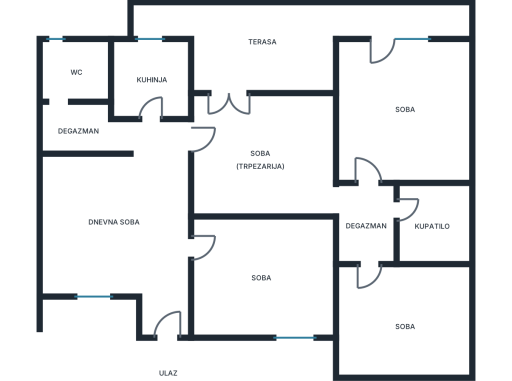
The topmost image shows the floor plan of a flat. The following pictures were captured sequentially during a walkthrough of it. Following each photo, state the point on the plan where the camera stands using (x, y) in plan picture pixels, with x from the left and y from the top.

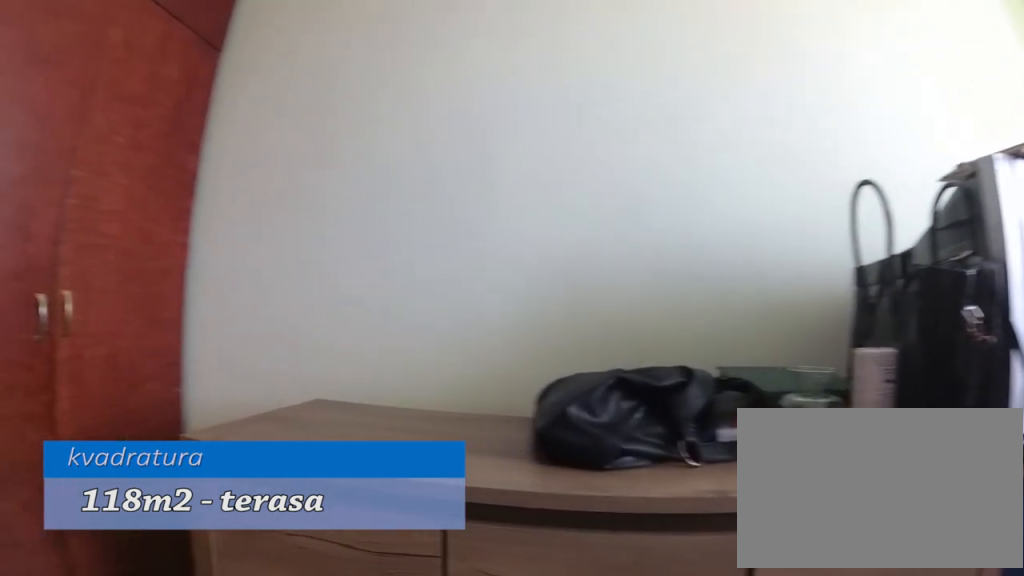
(286, 284)
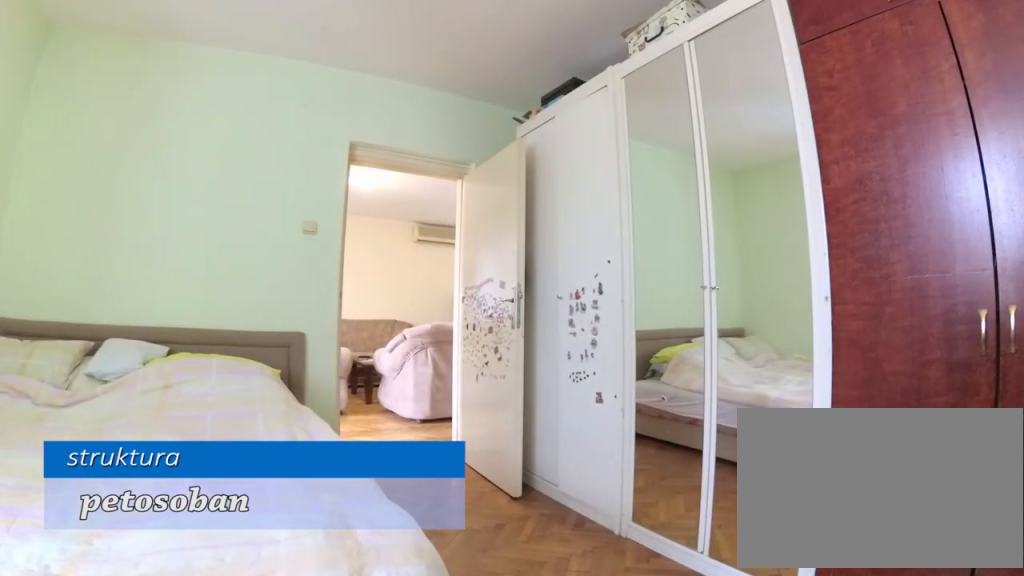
(317, 271)
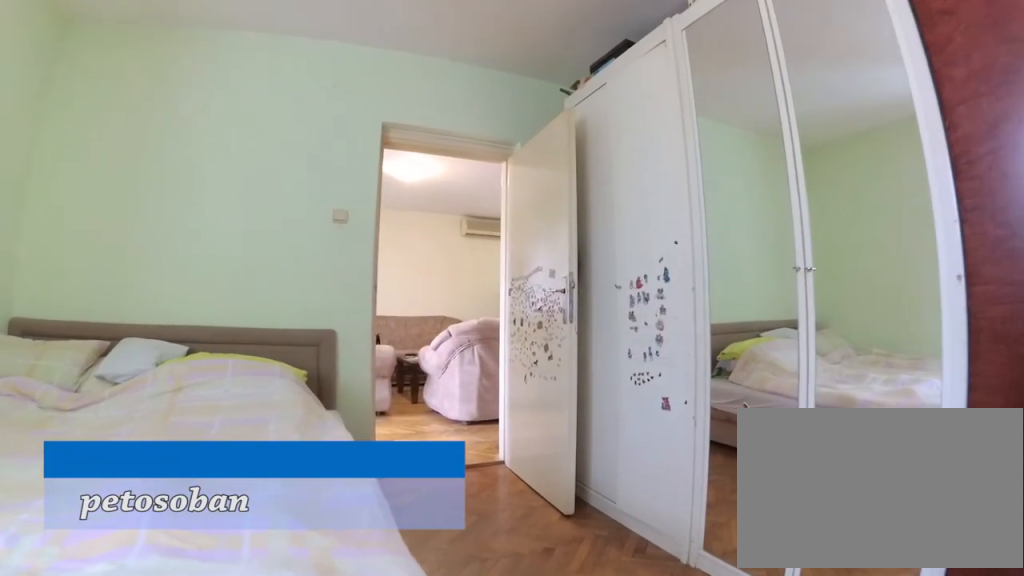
(308, 267)
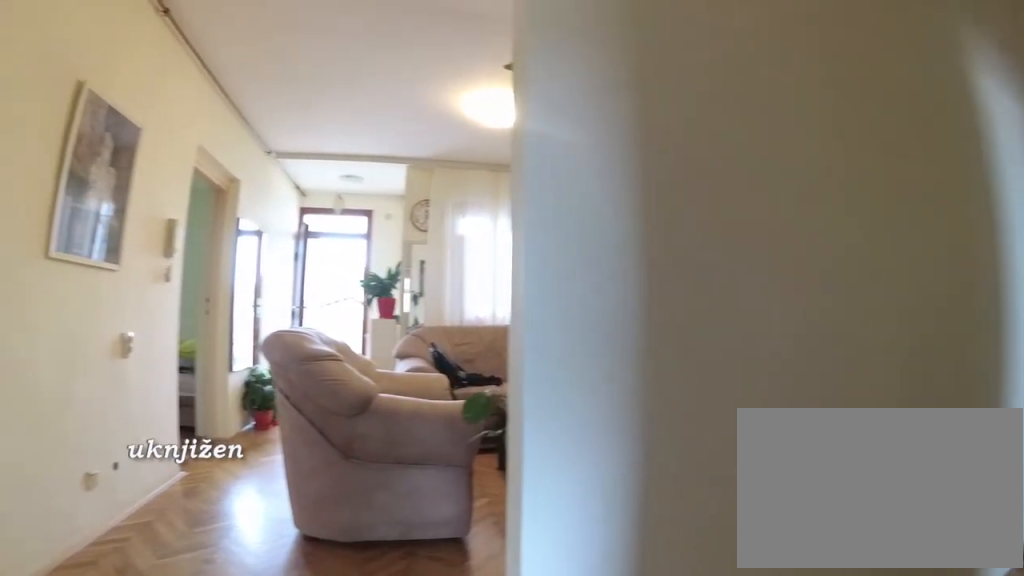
(151, 112)
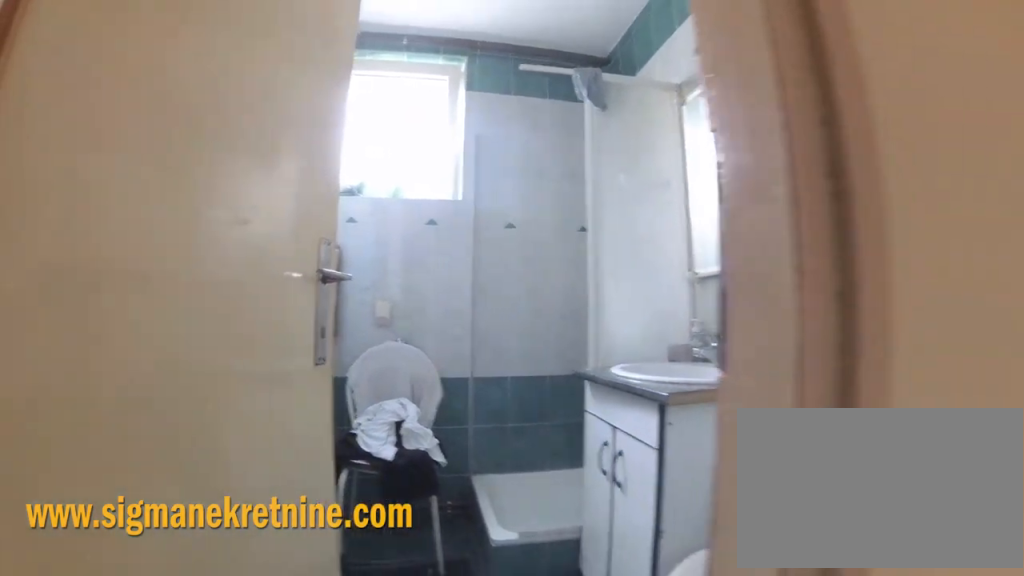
(68, 138)
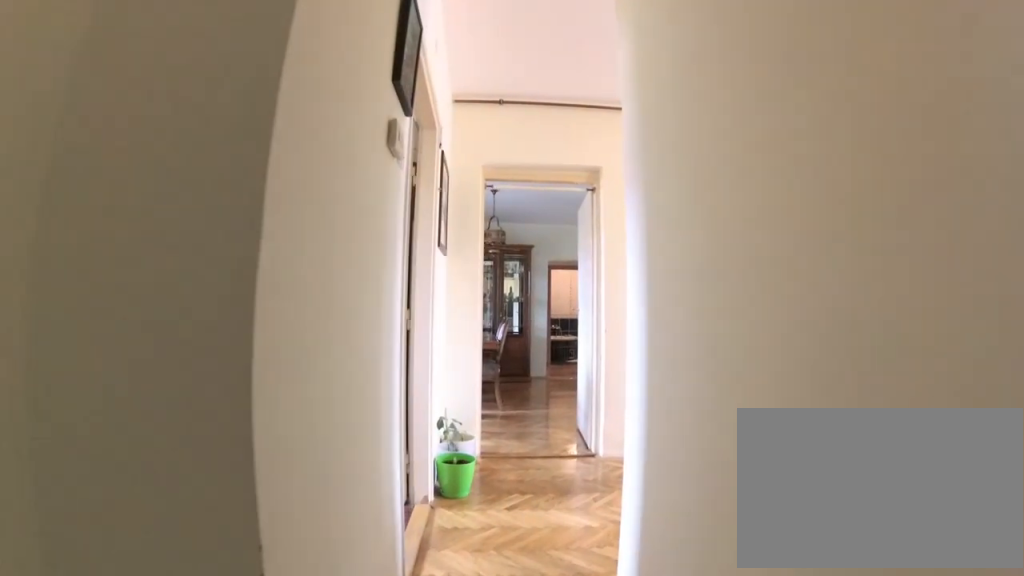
(65, 135)
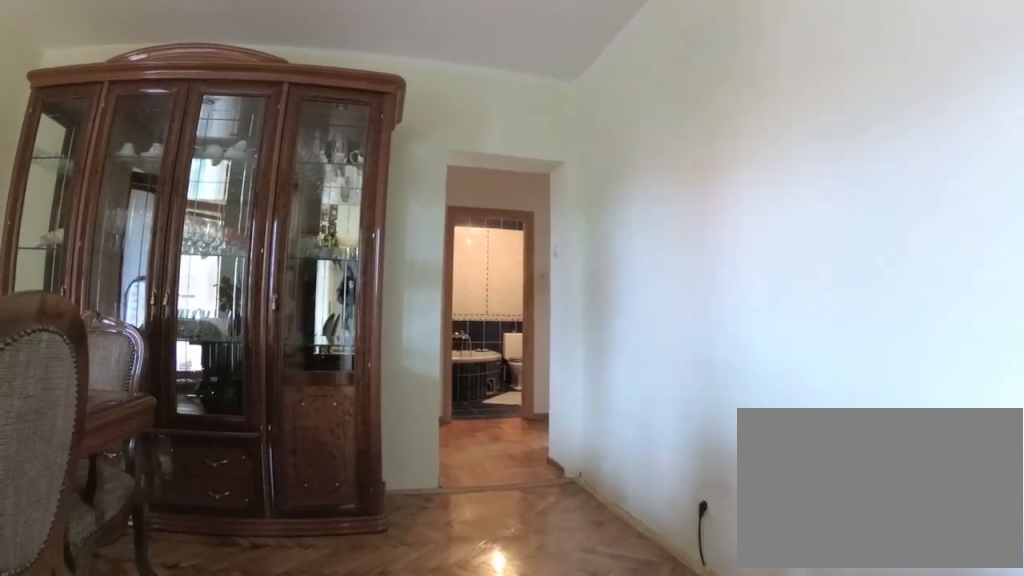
(220, 172)
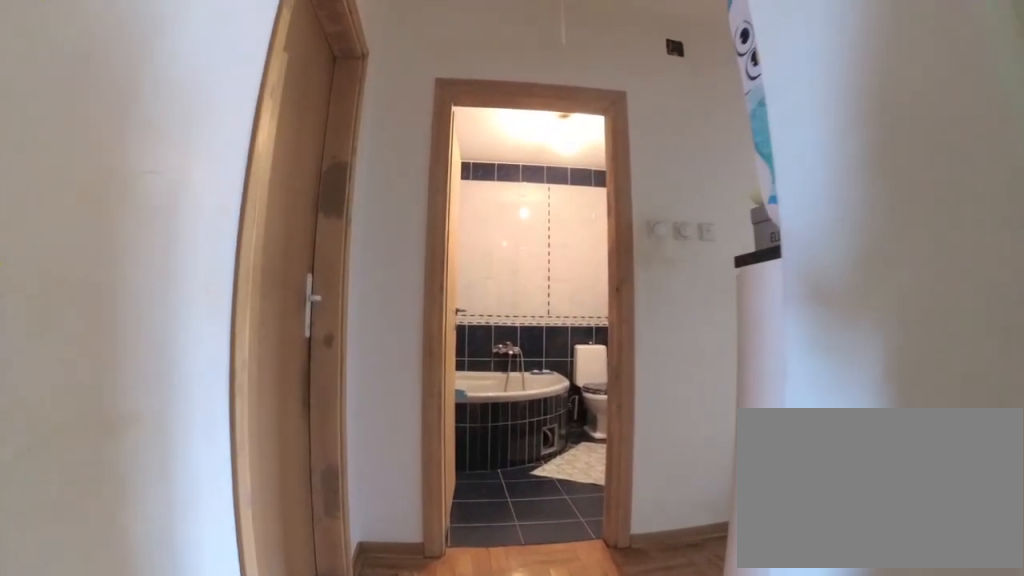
(295, 194)
